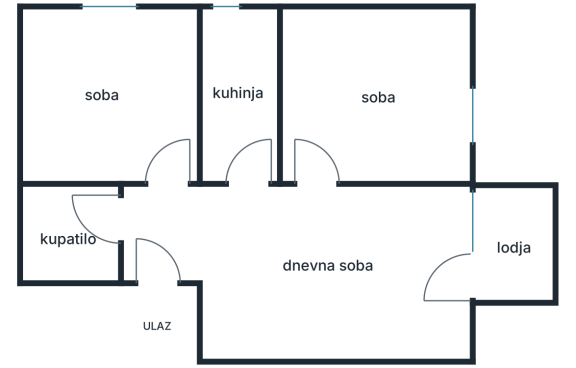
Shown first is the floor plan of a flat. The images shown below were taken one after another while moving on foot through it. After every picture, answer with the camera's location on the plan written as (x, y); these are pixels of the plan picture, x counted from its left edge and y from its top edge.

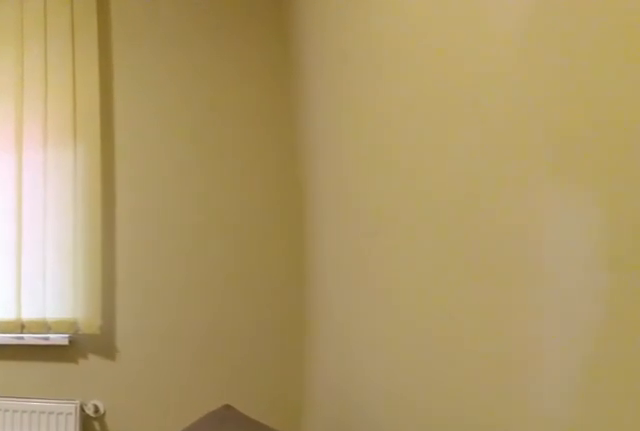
(165, 169)
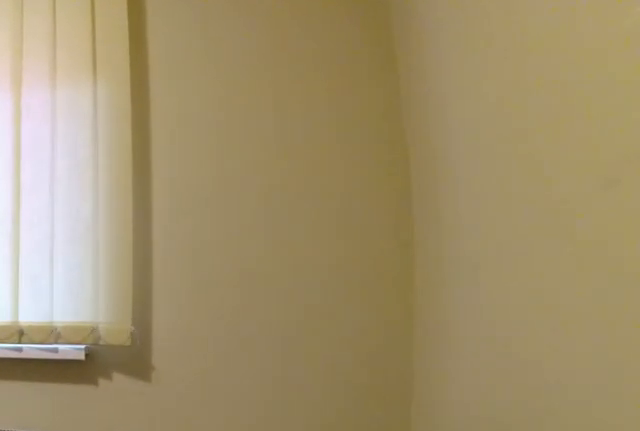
(166, 137)
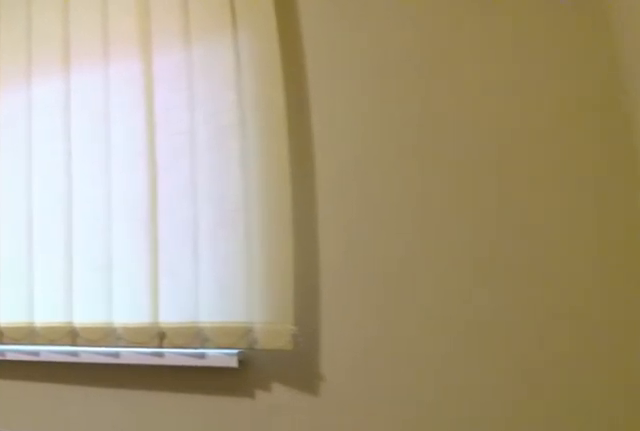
(169, 128)
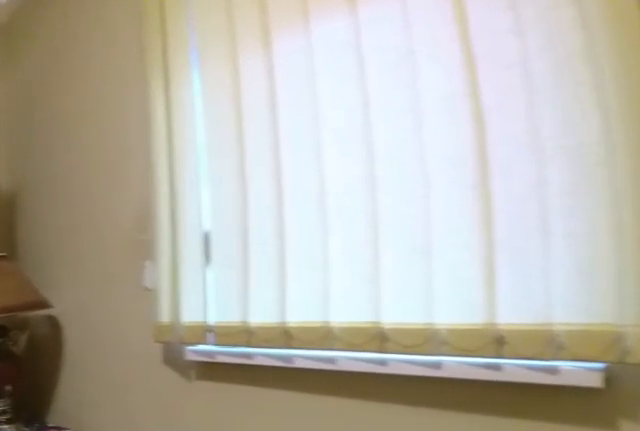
(177, 119)
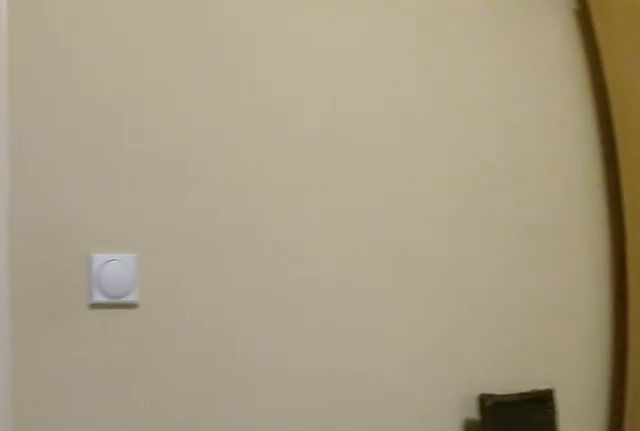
(168, 103)
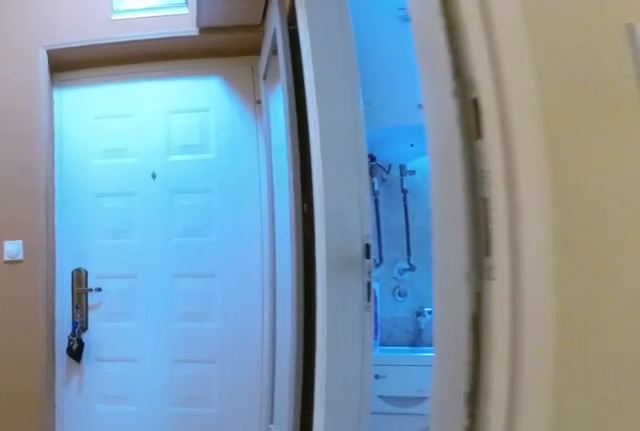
(167, 129)
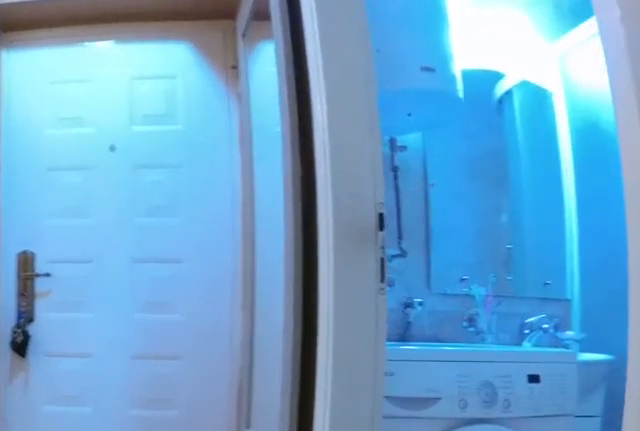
(167, 151)
